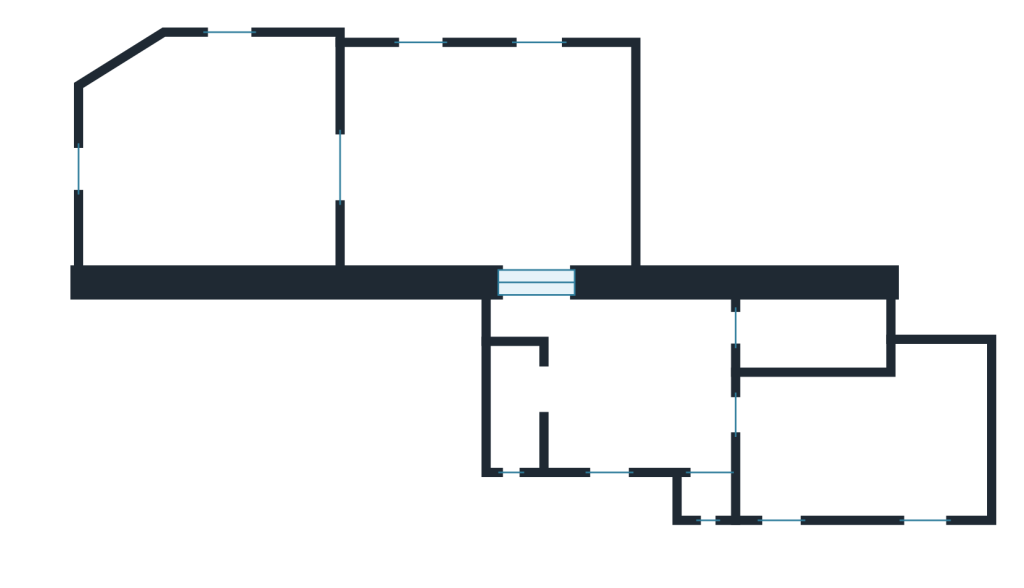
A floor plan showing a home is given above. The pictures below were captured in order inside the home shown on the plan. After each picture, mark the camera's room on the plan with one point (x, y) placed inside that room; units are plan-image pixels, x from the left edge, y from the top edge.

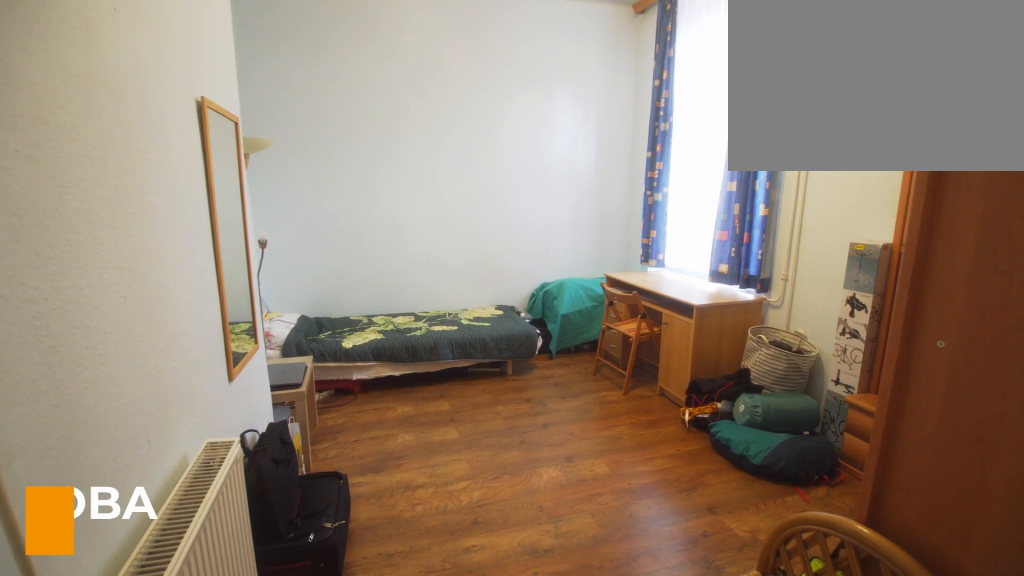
(878, 453)
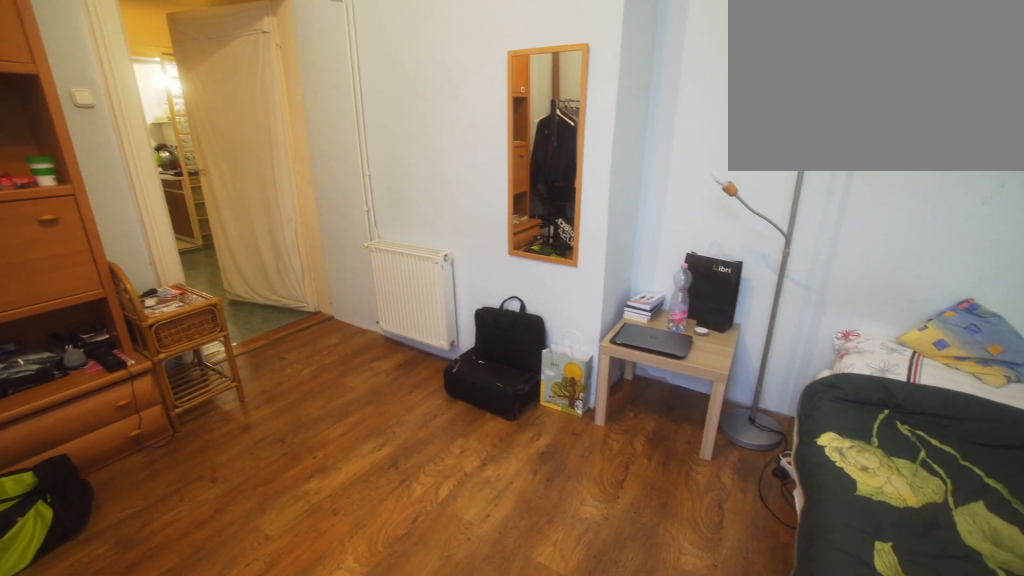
(878, 453)
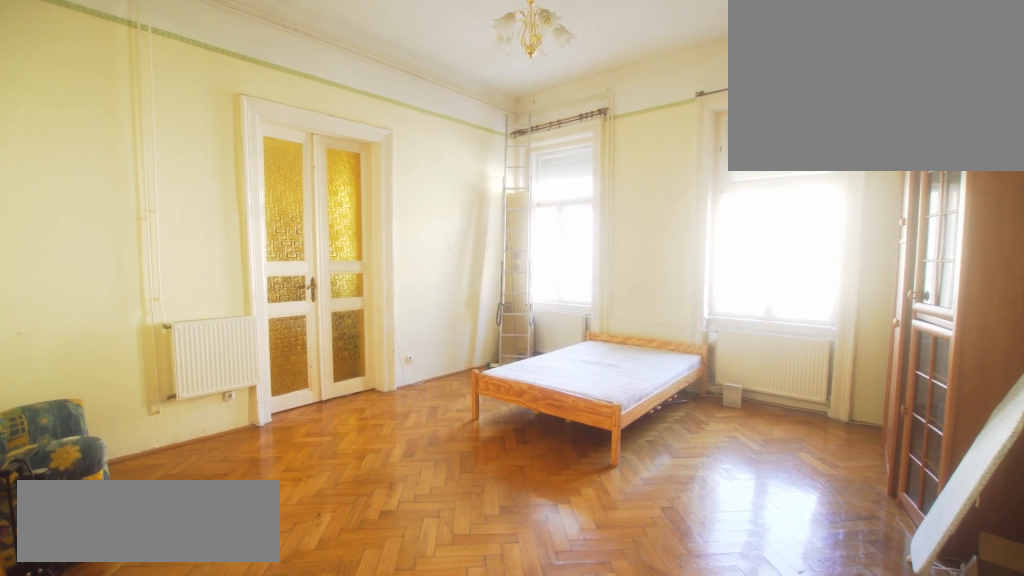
(493, 167)
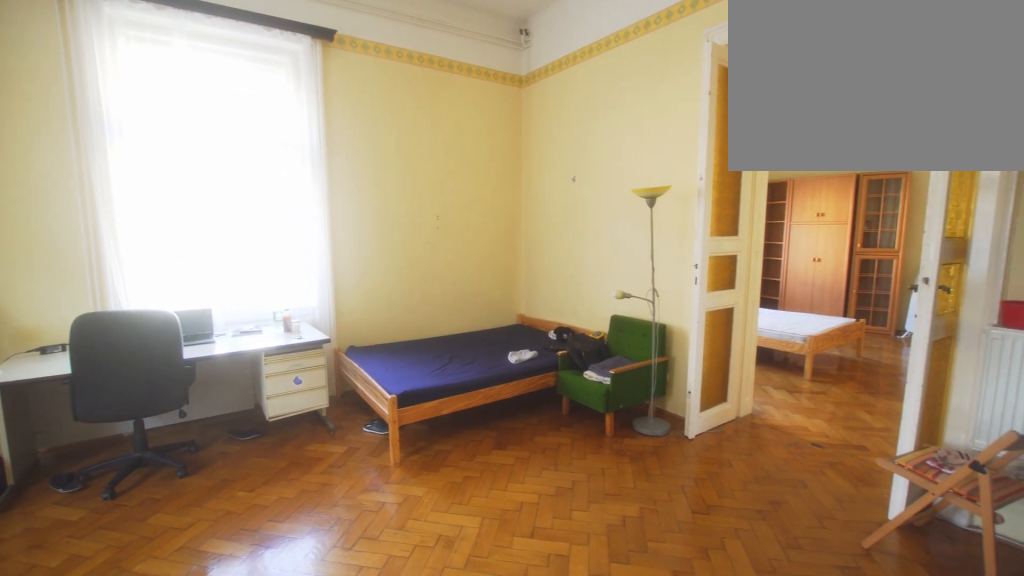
(213, 166)
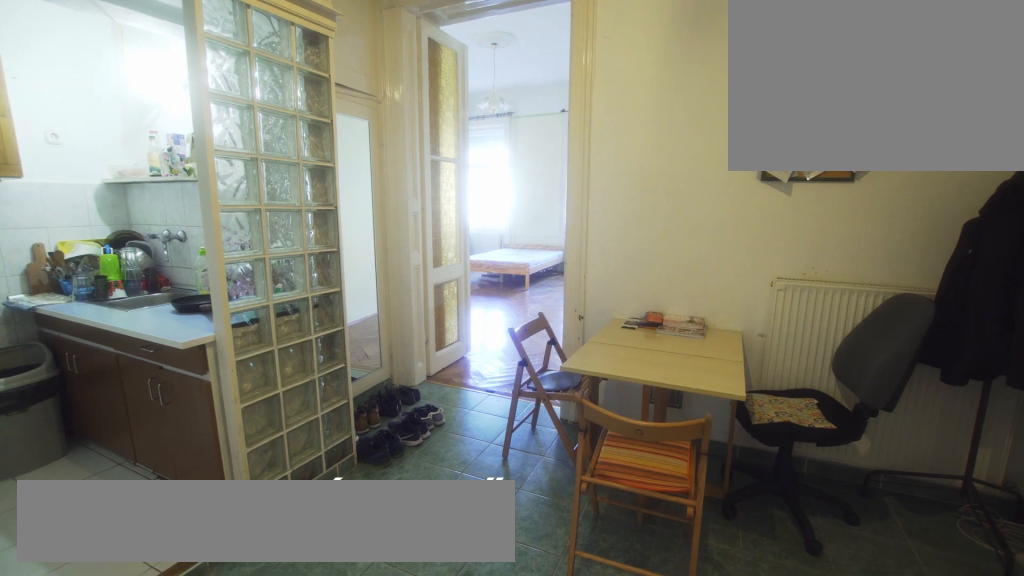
(614, 390)
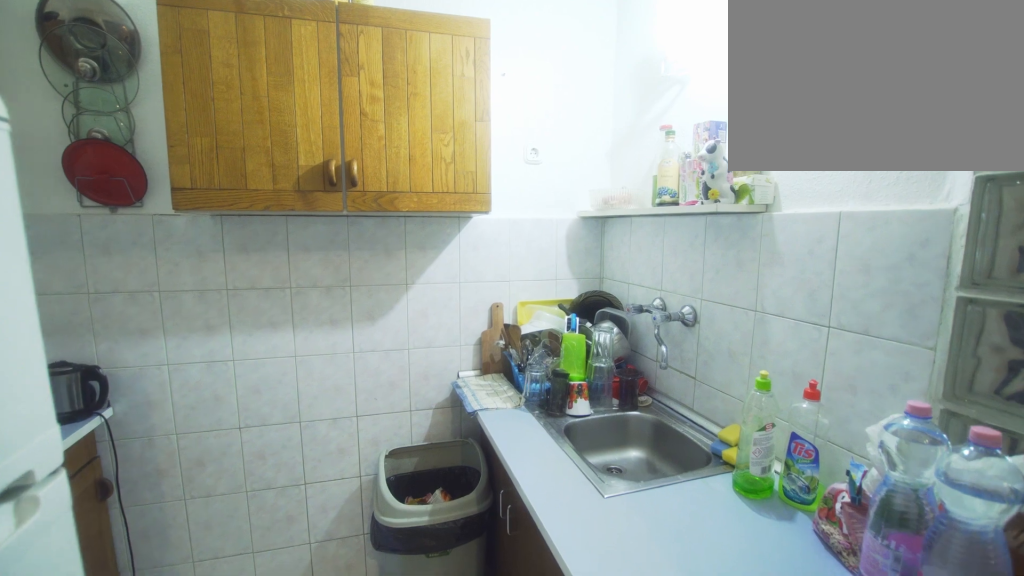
(518, 396)
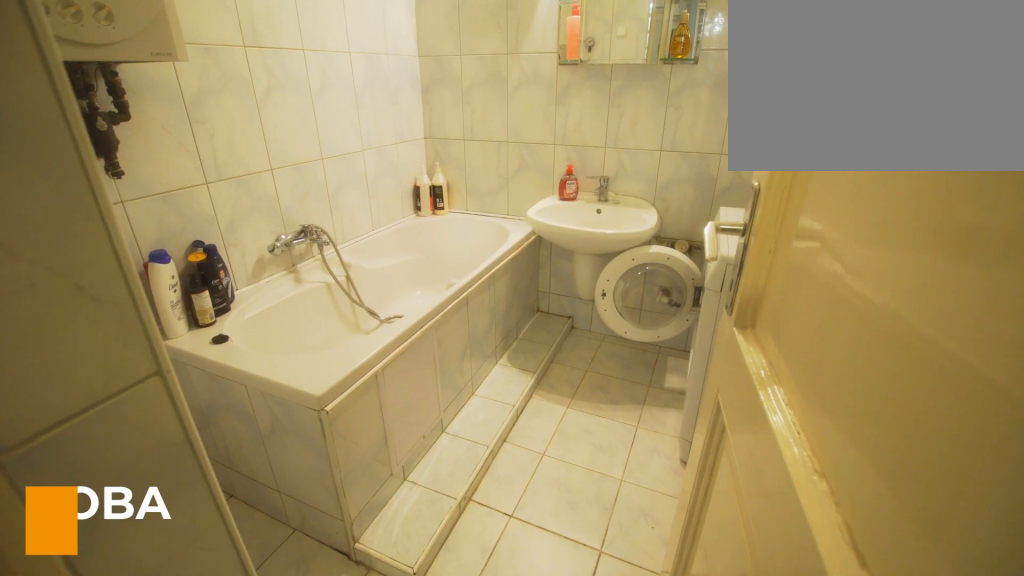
(812, 326)
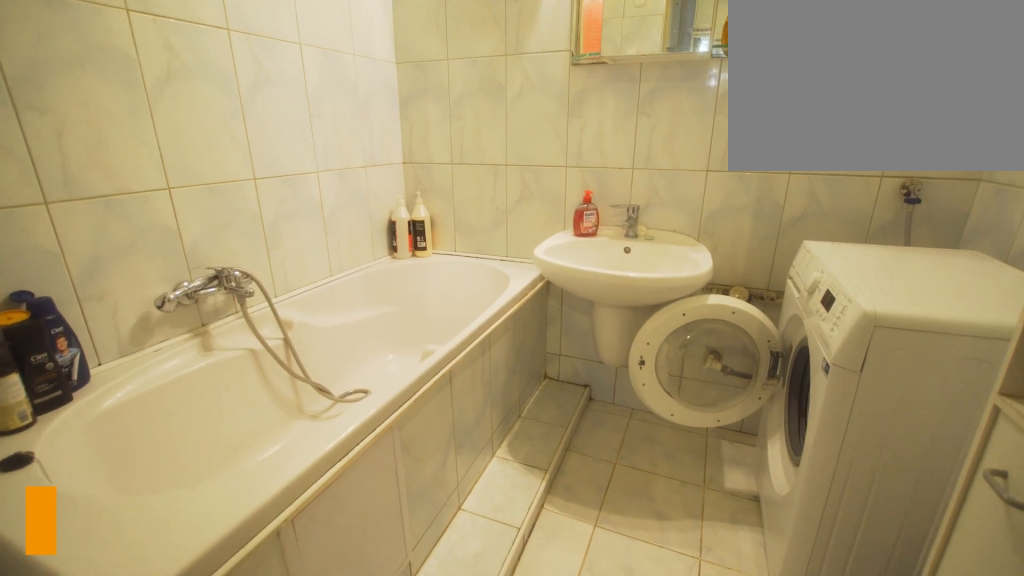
(811, 326)
